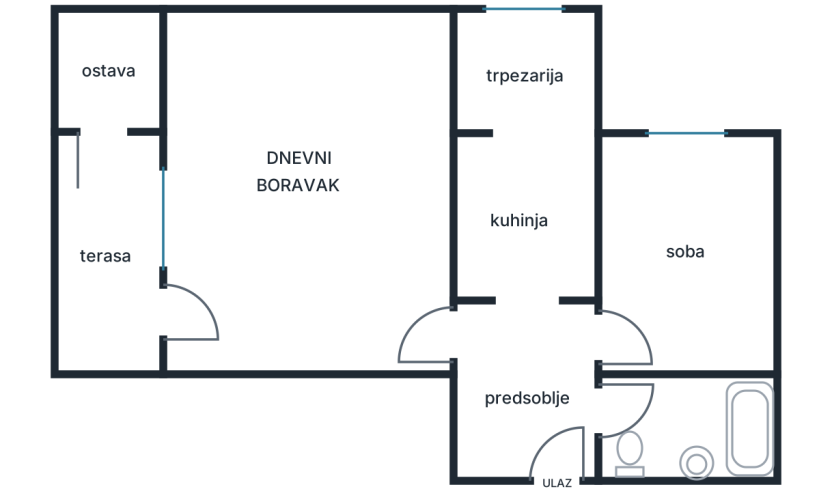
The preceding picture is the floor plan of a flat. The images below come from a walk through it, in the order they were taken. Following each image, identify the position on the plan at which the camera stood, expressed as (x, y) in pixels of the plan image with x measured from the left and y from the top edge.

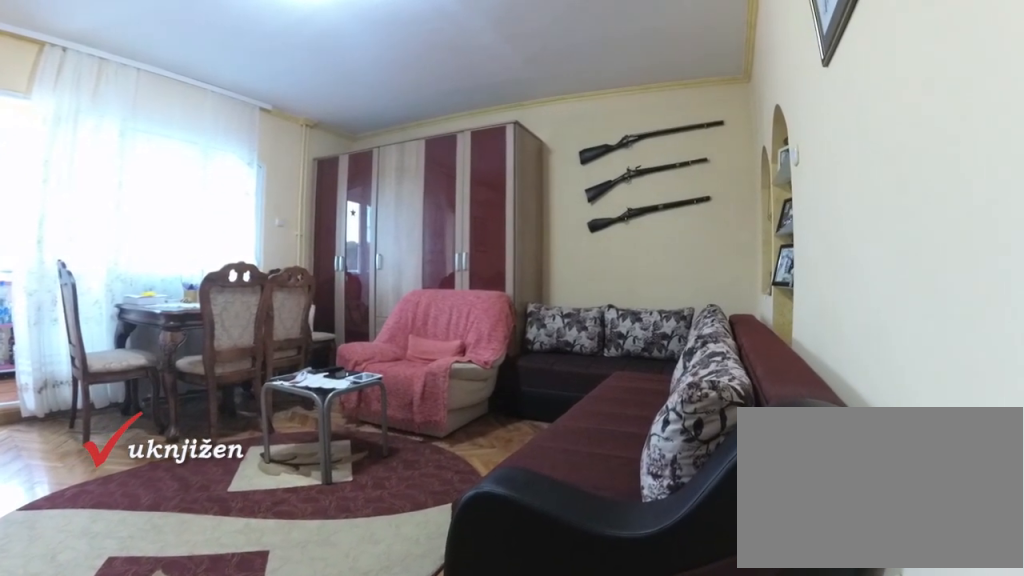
(437, 316)
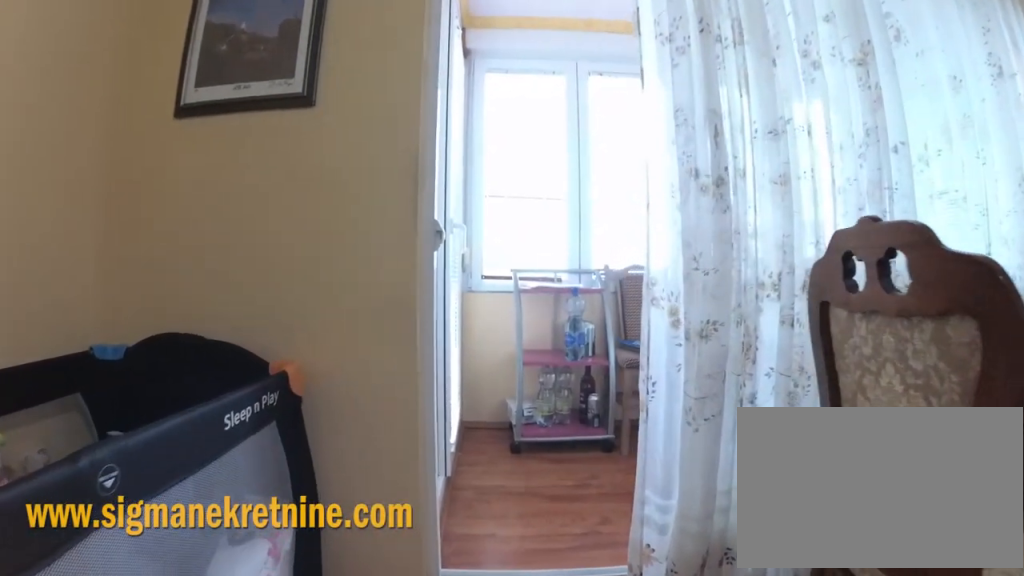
(279, 306)
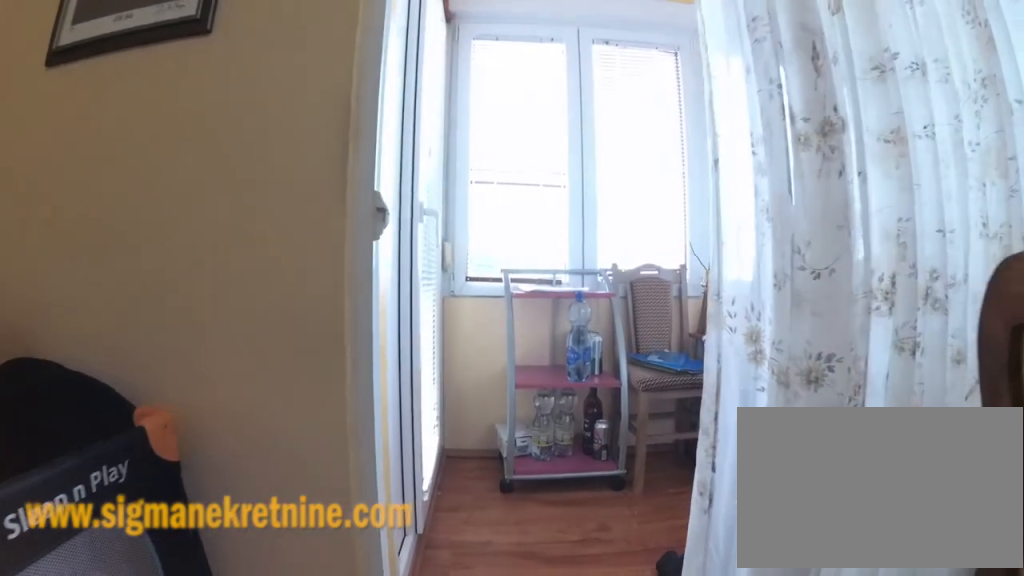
(244, 307)
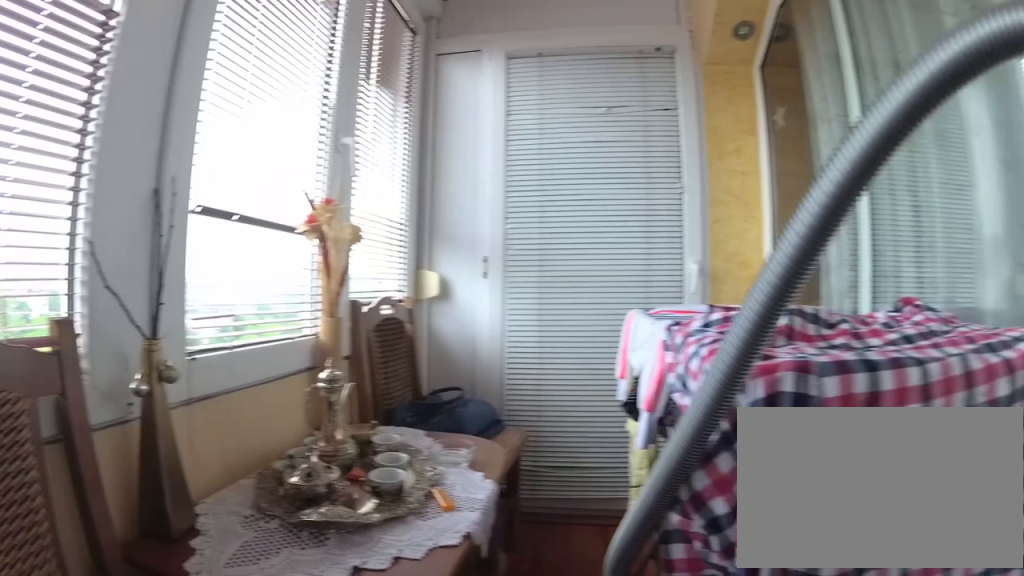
(120, 311)
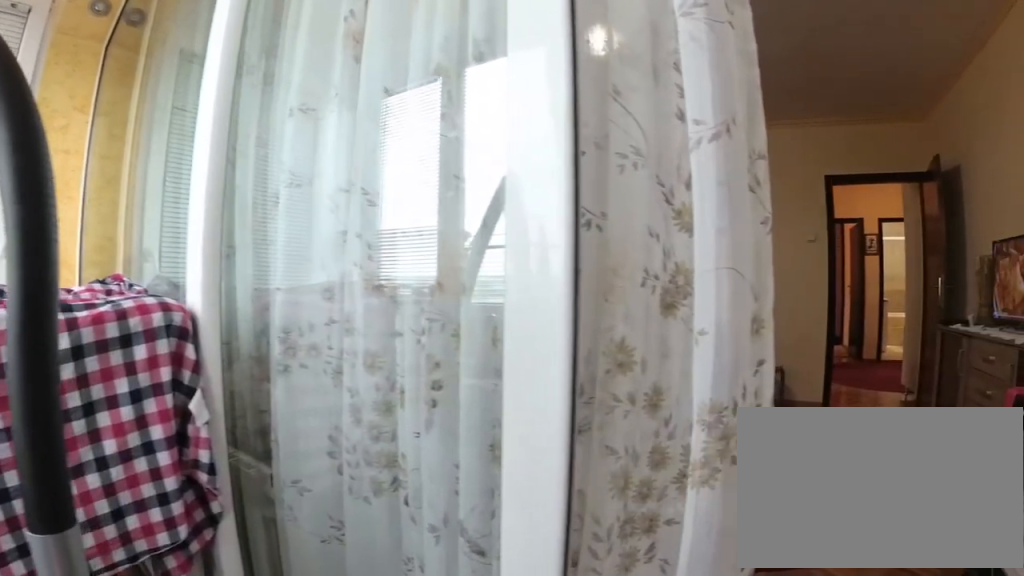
(105, 312)
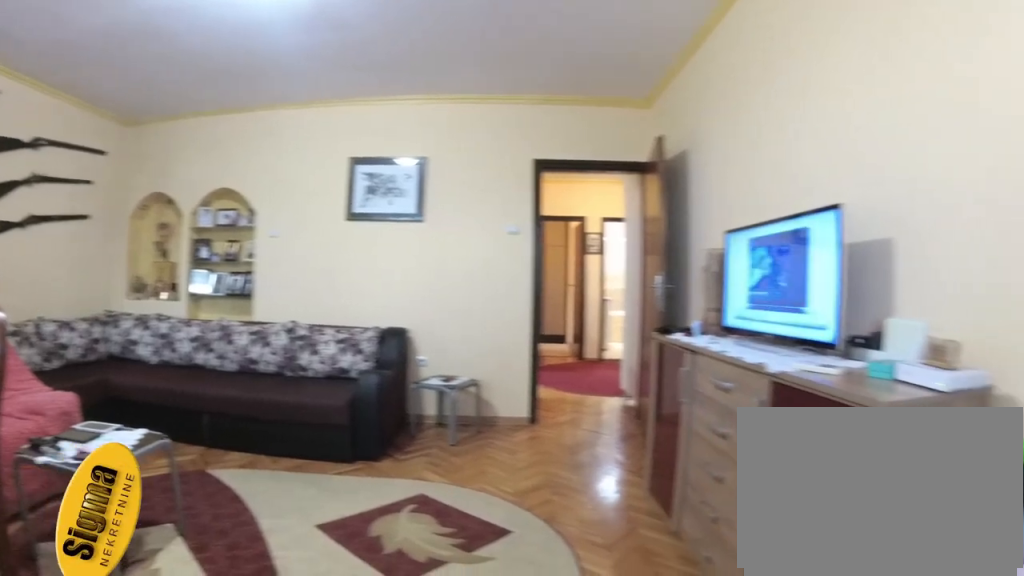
(174, 316)
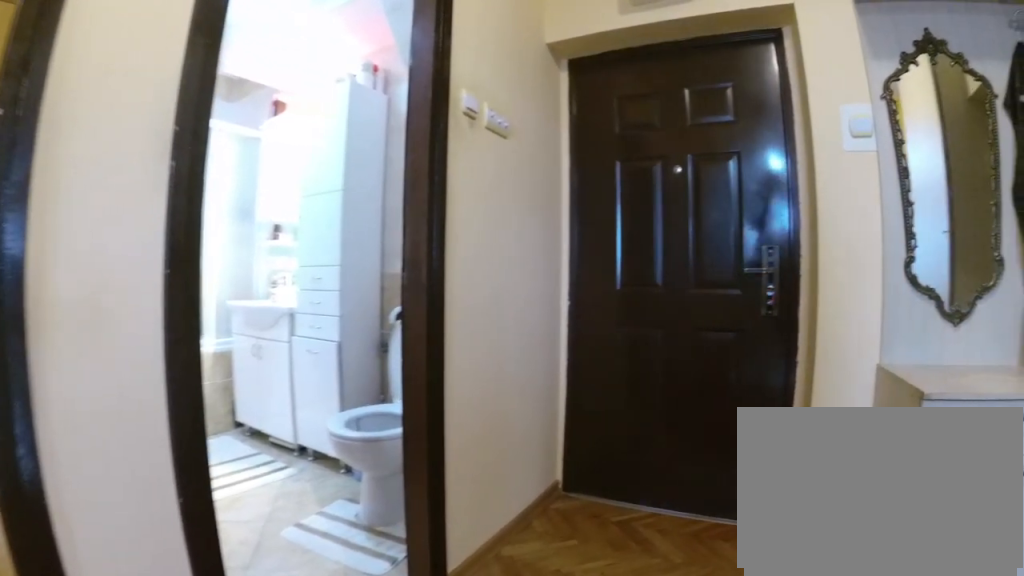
(526, 366)
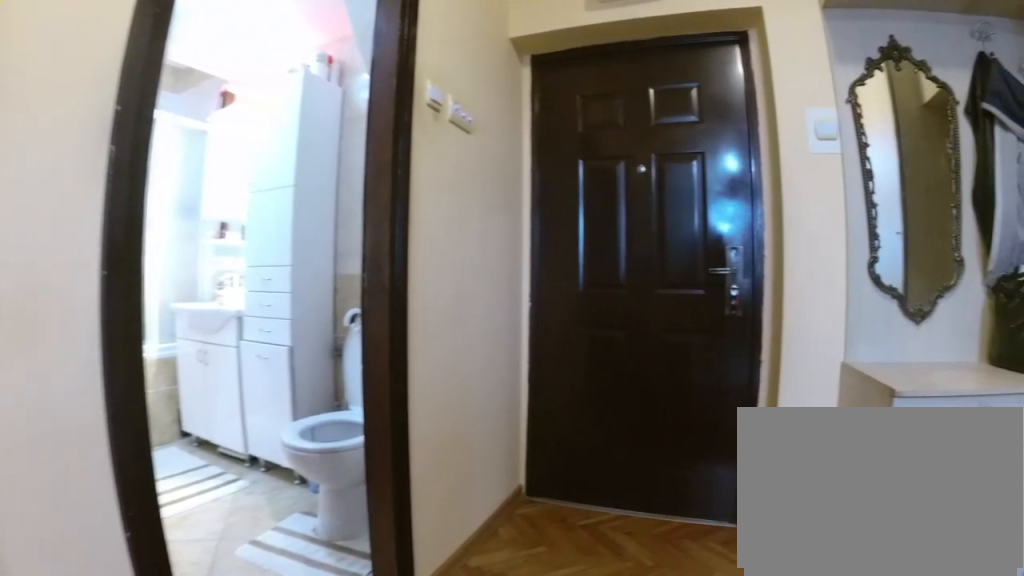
(533, 366)
